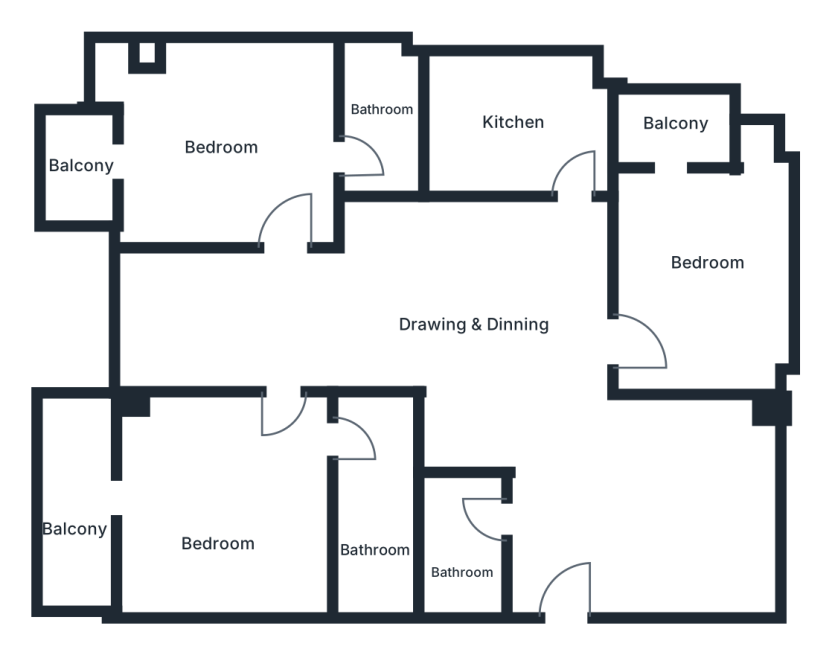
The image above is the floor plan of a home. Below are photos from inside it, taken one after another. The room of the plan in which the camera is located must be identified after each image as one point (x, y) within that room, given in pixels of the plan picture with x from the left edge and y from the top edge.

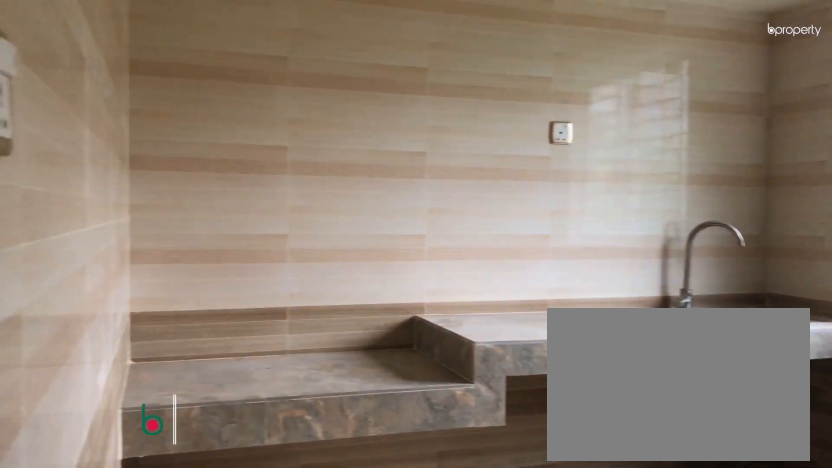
(512, 116)
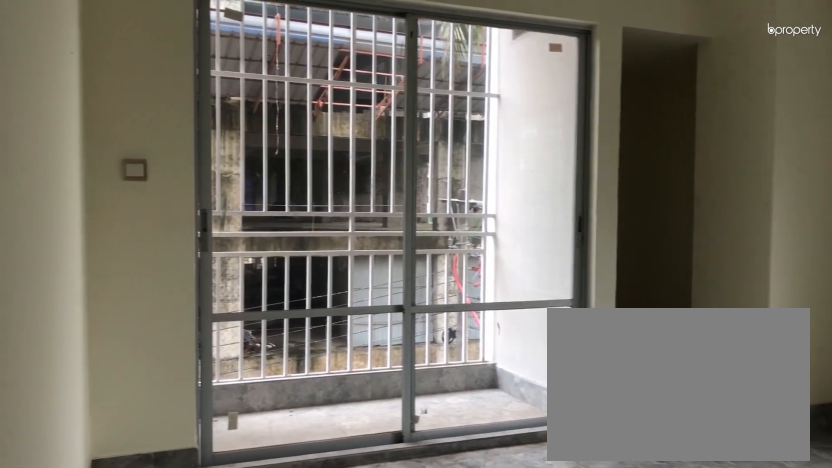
(222, 151)
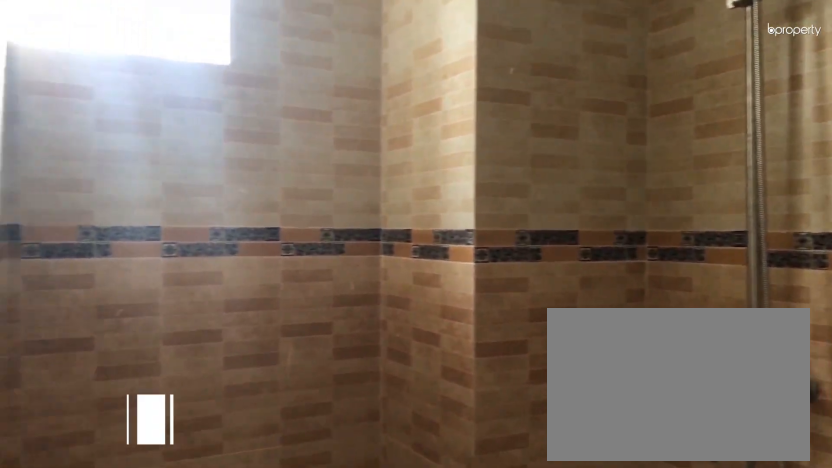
(379, 123)
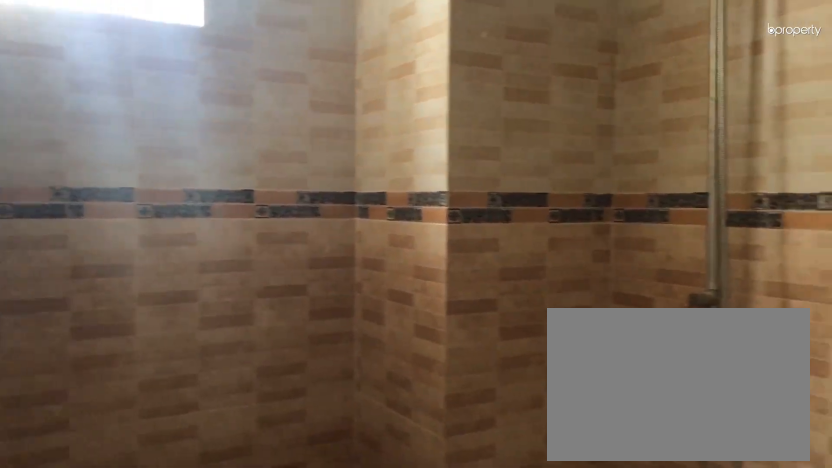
(379, 123)
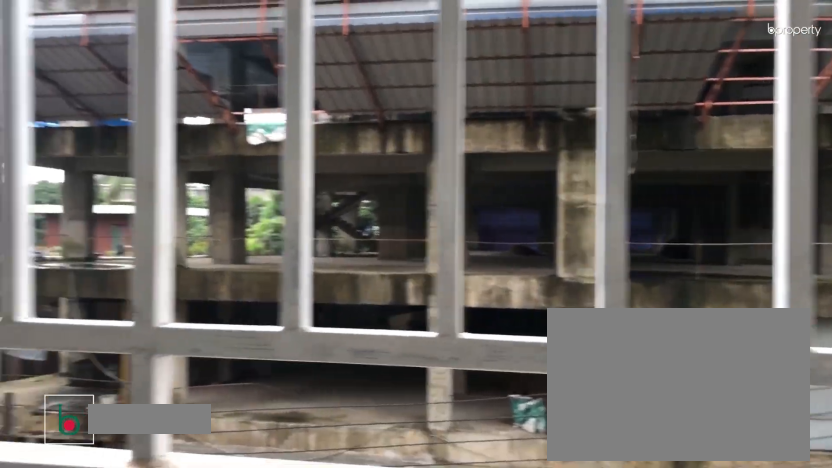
(82, 164)
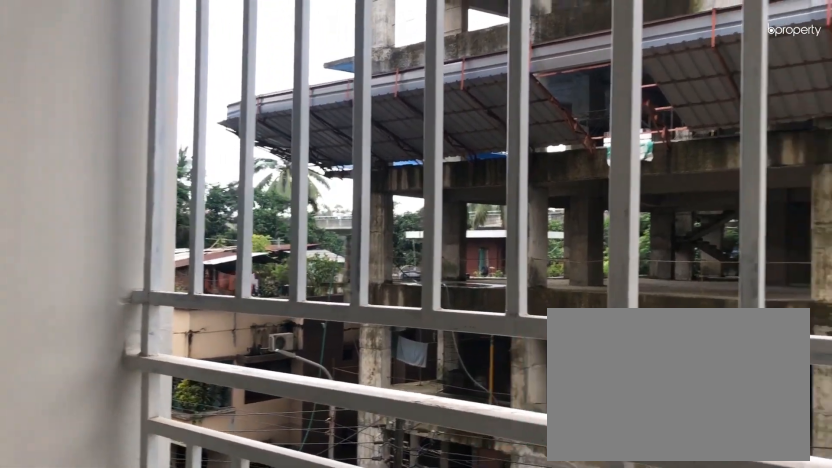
(82, 164)
